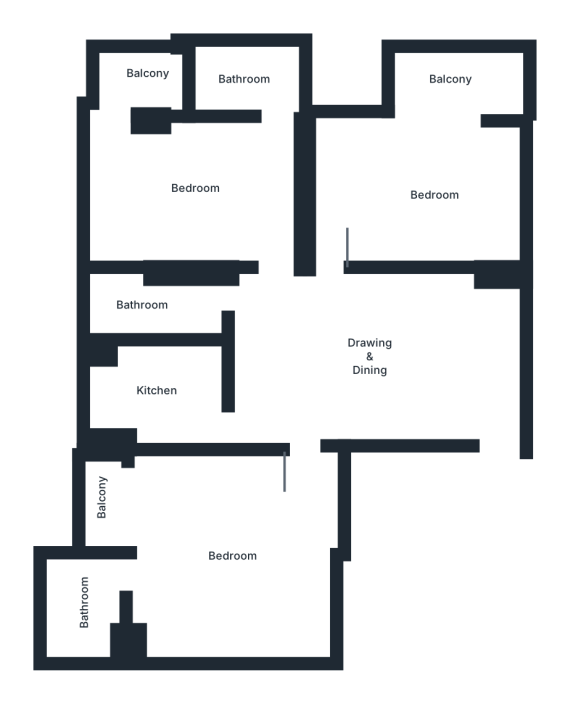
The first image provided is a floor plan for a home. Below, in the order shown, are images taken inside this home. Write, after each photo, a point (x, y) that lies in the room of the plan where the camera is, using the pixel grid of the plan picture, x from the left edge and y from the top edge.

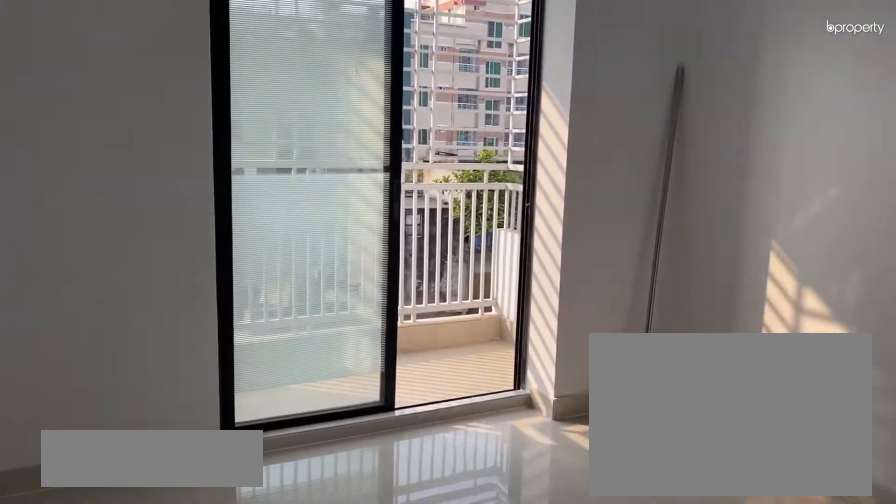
(438, 193)
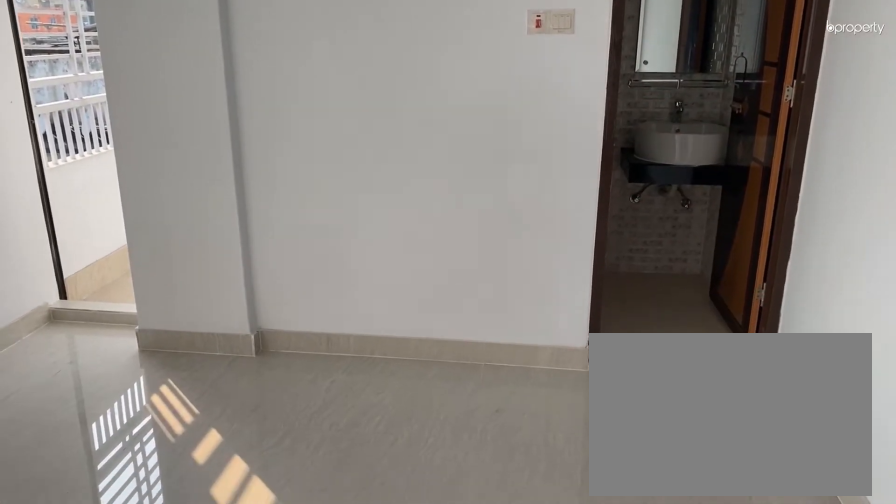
(200, 184)
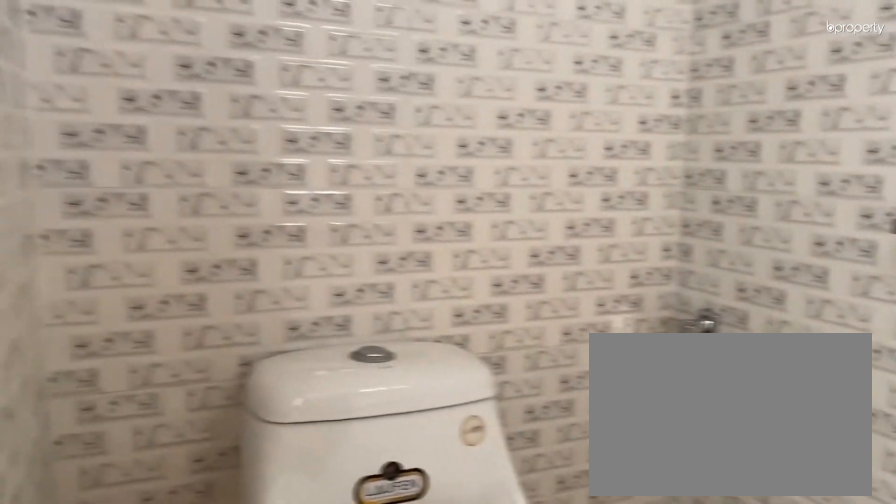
(243, 75)
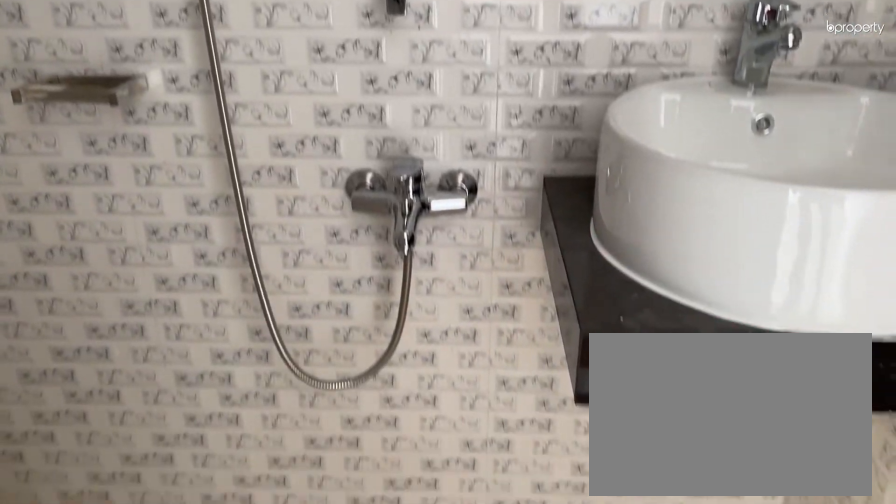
(243, 75)
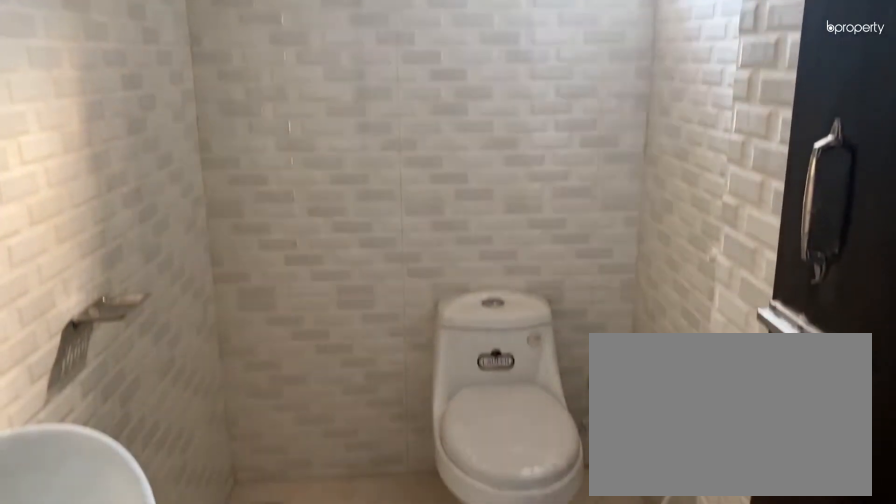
(156, 304)
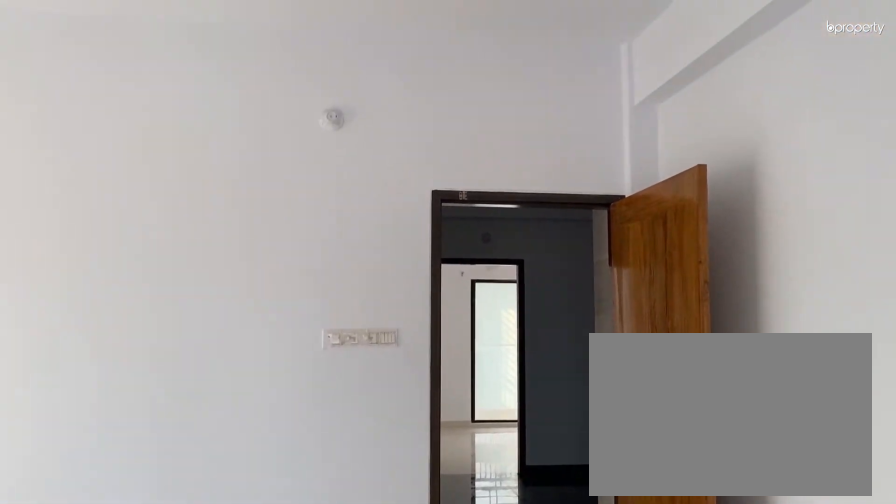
(235, 558)
